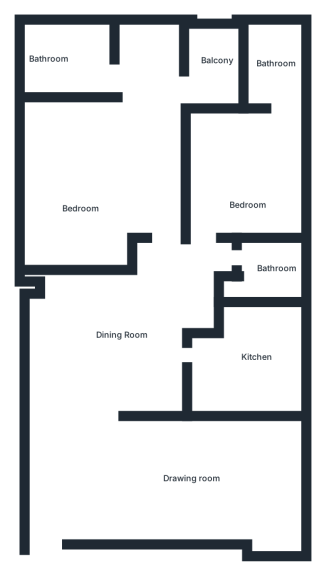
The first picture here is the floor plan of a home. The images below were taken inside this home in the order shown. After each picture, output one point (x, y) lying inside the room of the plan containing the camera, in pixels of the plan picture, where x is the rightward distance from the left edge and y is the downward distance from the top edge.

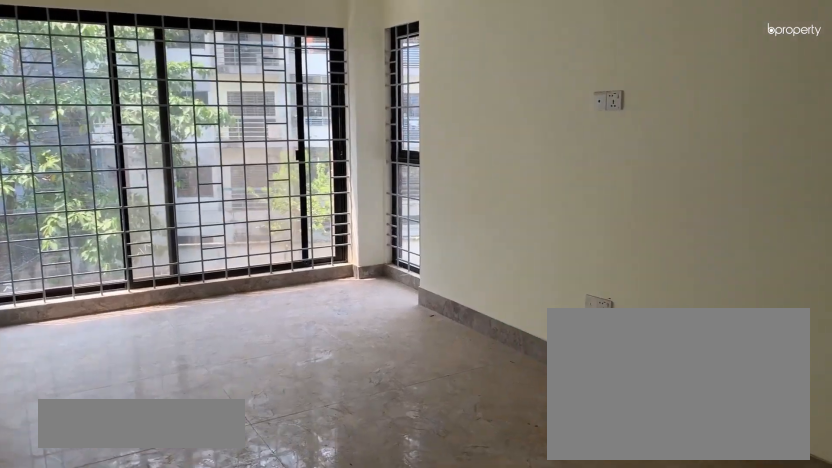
(171, 477)
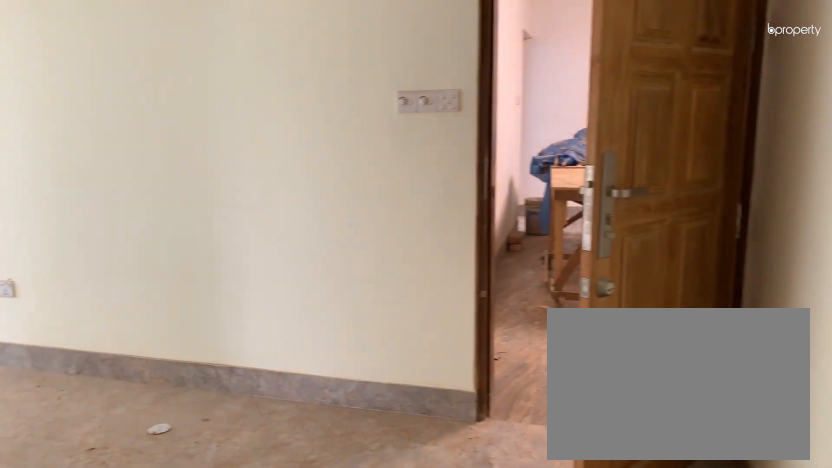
(171, 477)
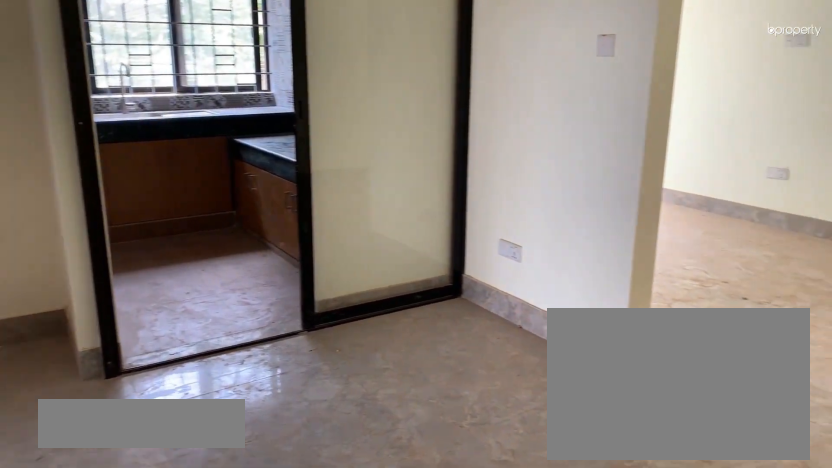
(128, 347)
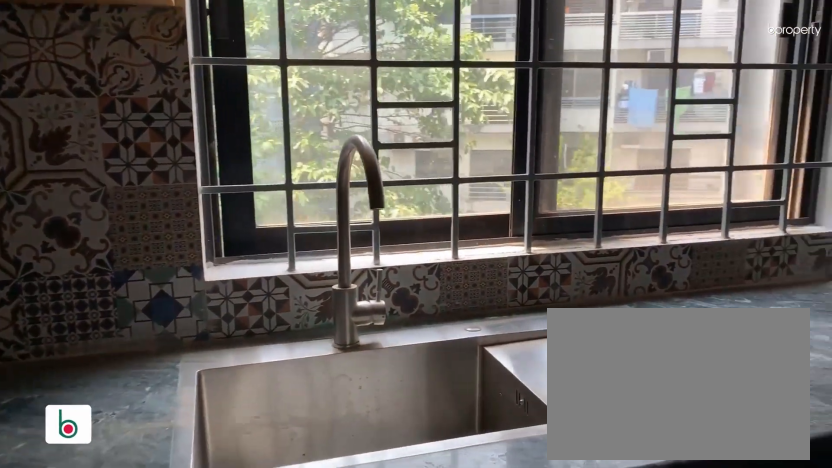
(256, 362)
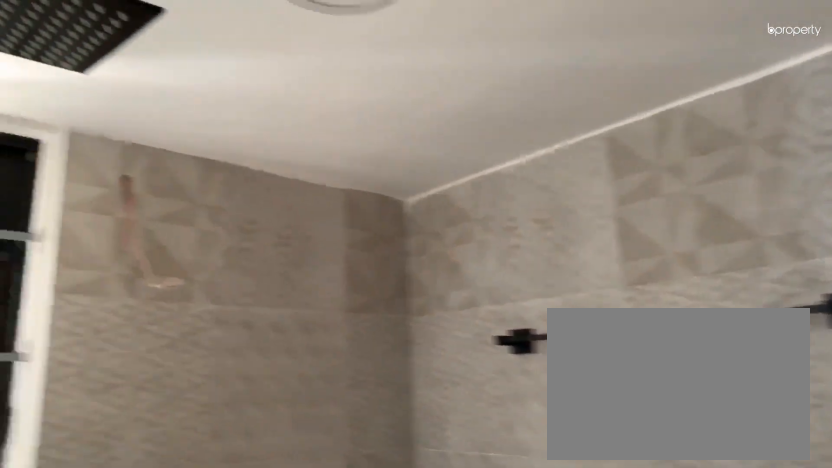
(266, 288)
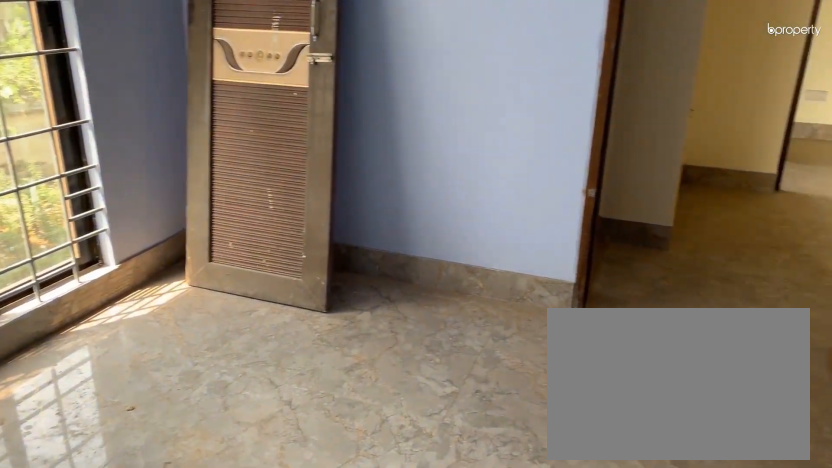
(248, 182)
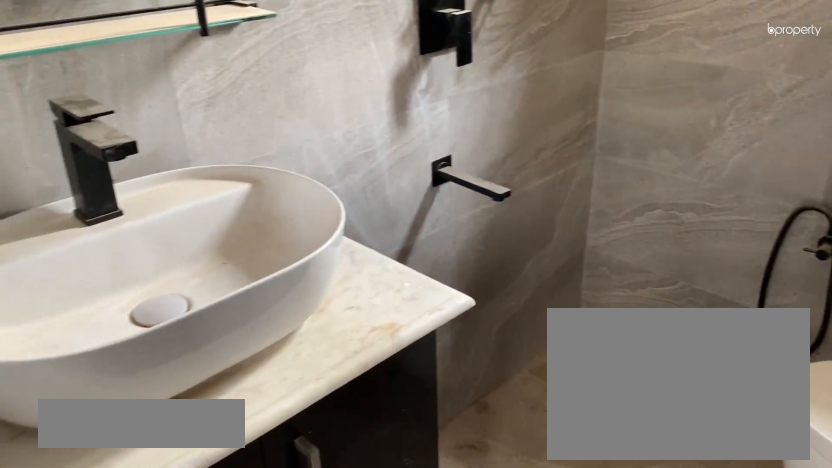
(274, 68)
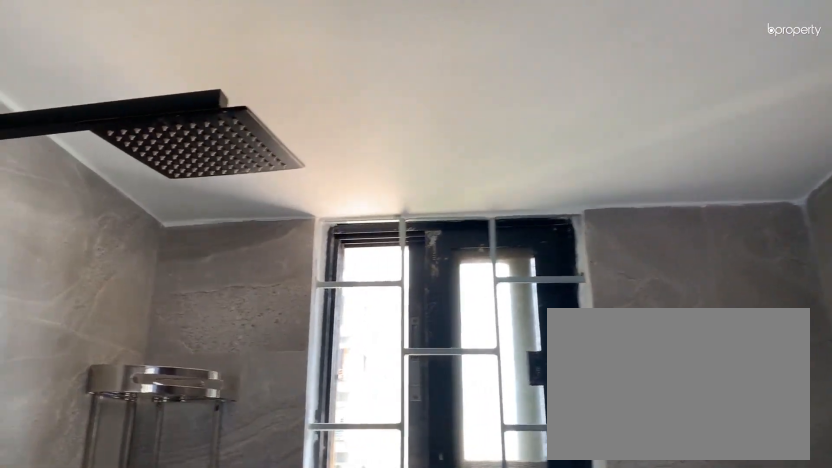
(274, 68)
